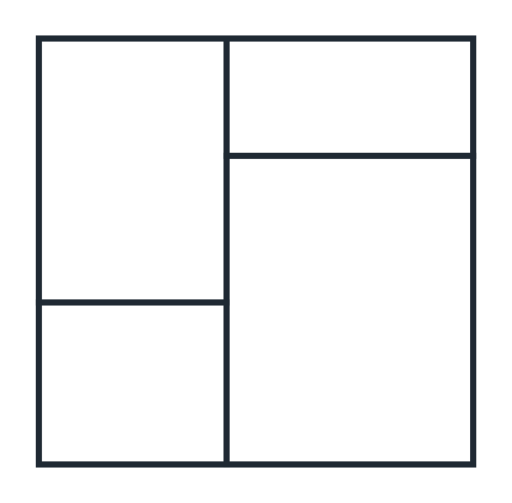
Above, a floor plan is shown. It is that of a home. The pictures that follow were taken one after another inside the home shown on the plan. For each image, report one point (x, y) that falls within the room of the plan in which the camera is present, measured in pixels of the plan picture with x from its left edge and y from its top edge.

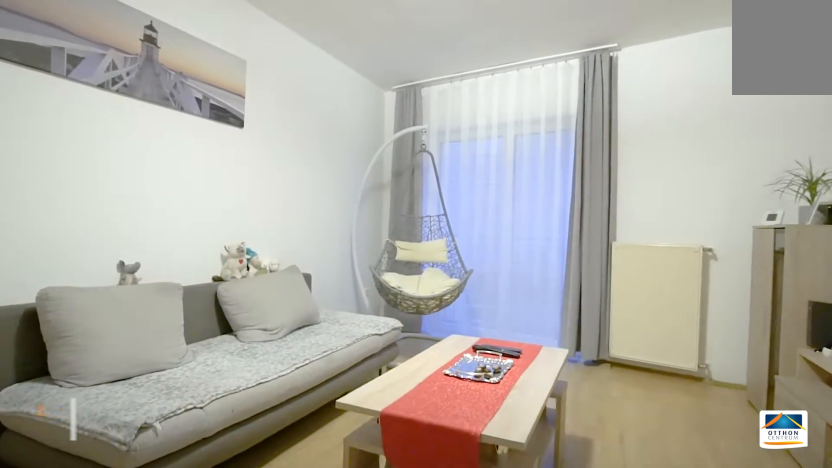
(153, 180)
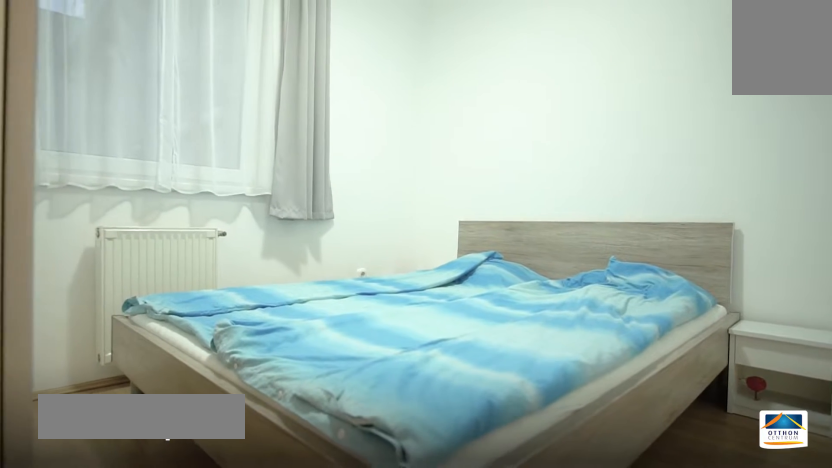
(350, 98)
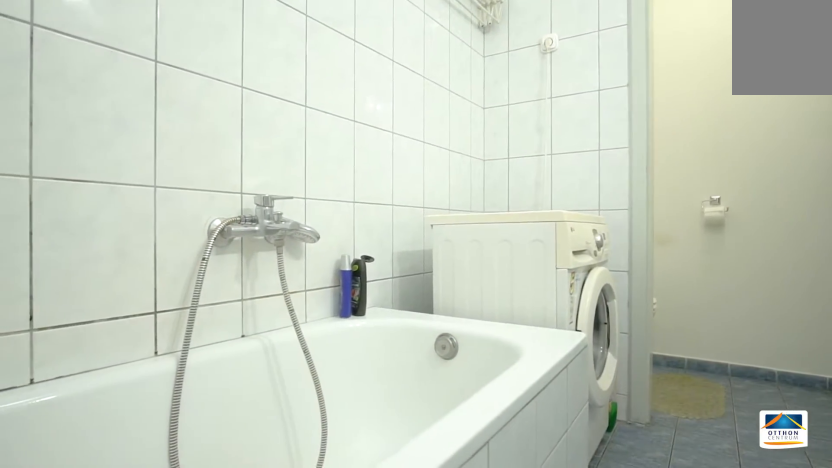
(134, 380)
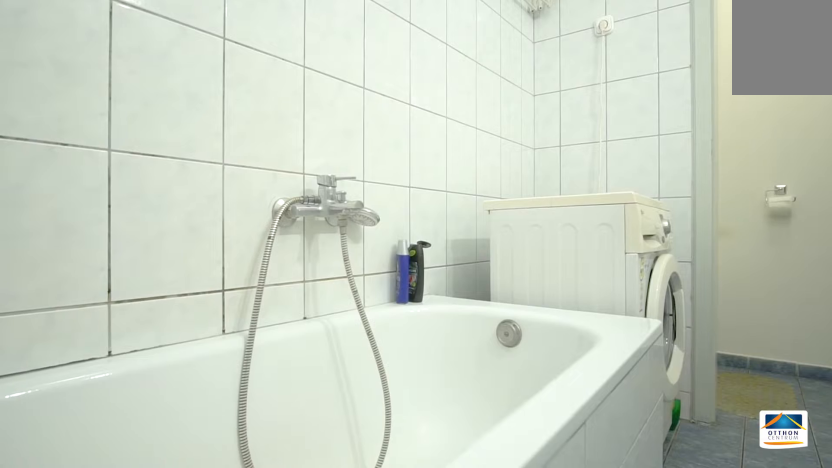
(135, 379)
